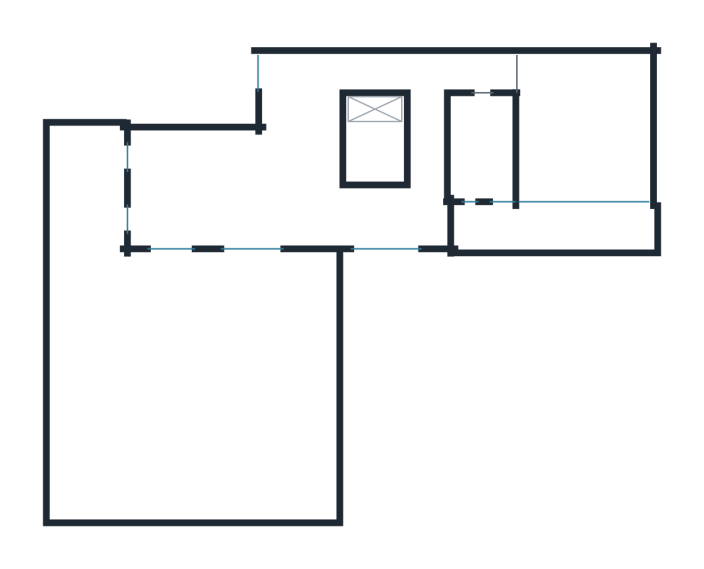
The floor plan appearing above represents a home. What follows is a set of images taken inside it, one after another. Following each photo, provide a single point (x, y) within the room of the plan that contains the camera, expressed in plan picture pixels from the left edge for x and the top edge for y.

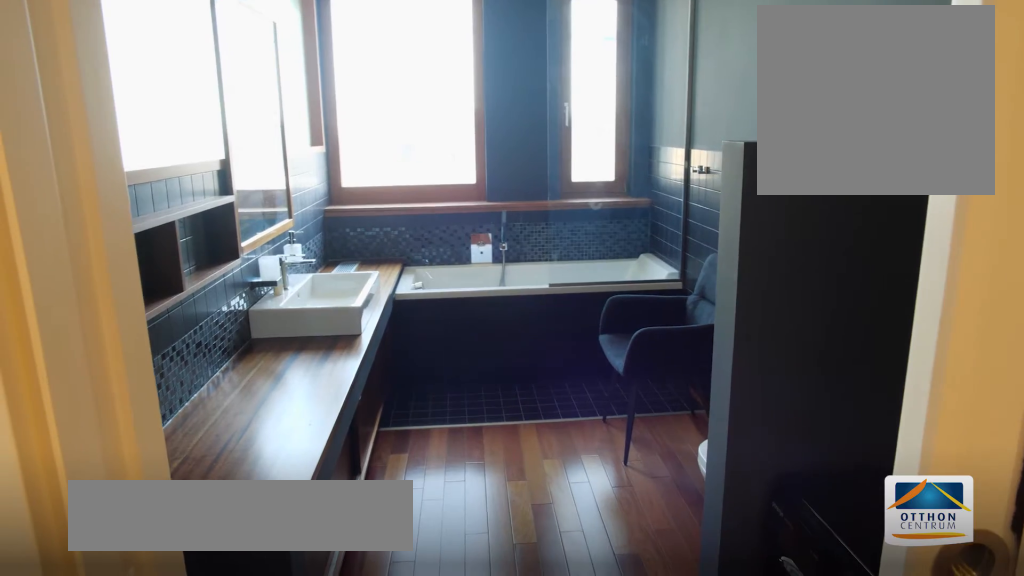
(481, 143)
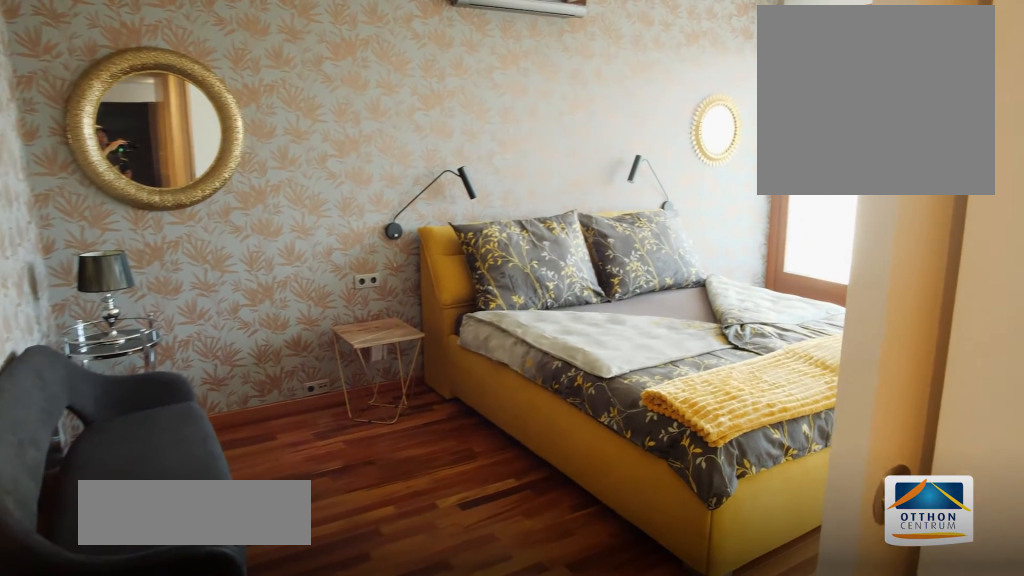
(586, 145)
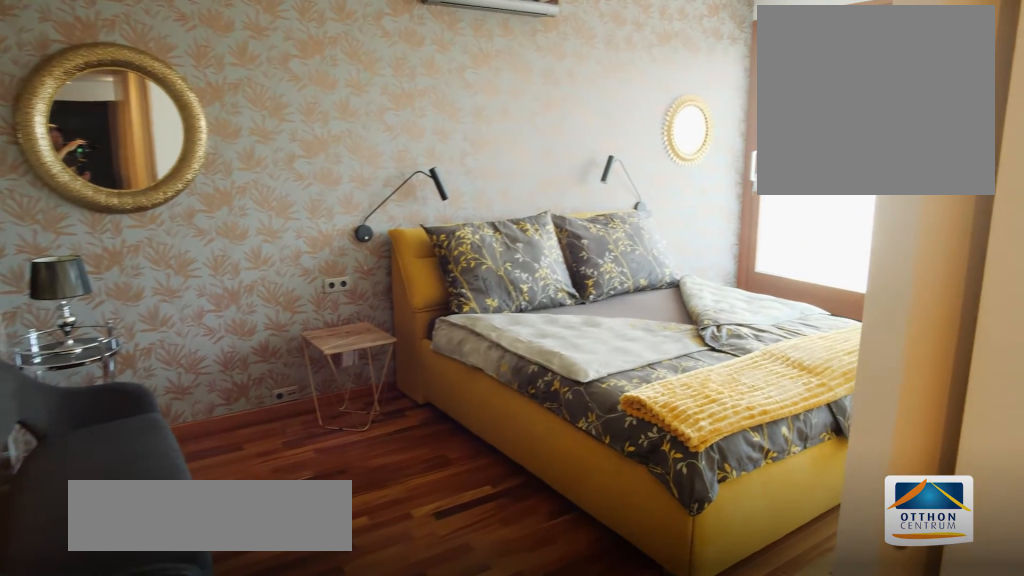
(586, 144)
